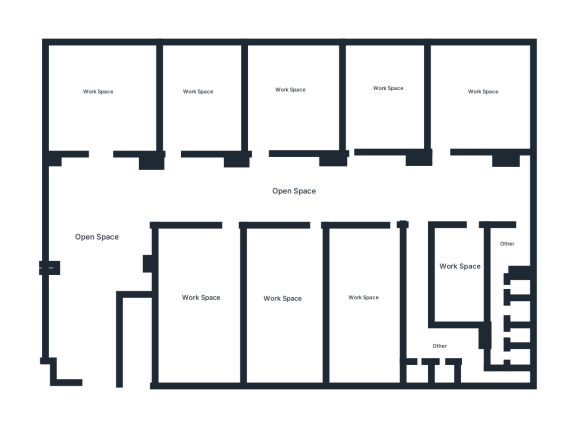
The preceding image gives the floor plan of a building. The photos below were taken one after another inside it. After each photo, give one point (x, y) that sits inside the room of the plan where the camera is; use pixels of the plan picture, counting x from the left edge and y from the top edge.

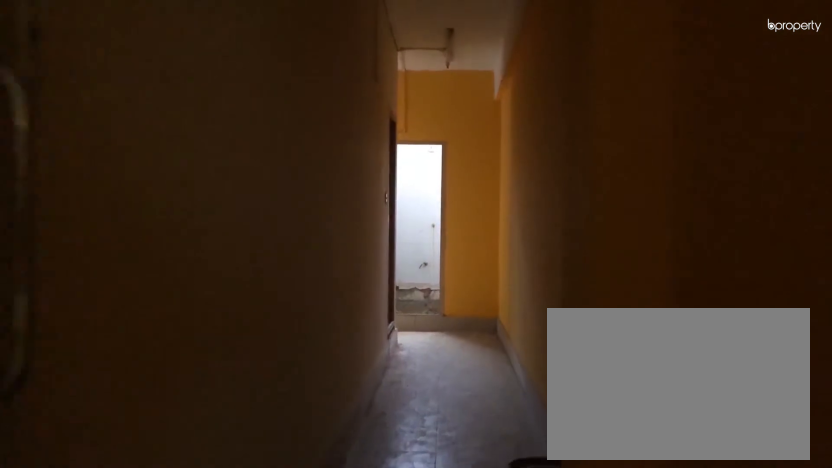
(417, 240)
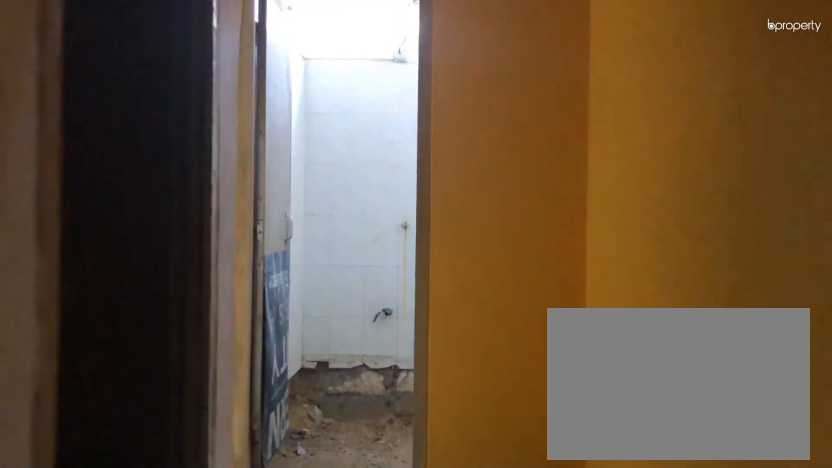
(416, 308)
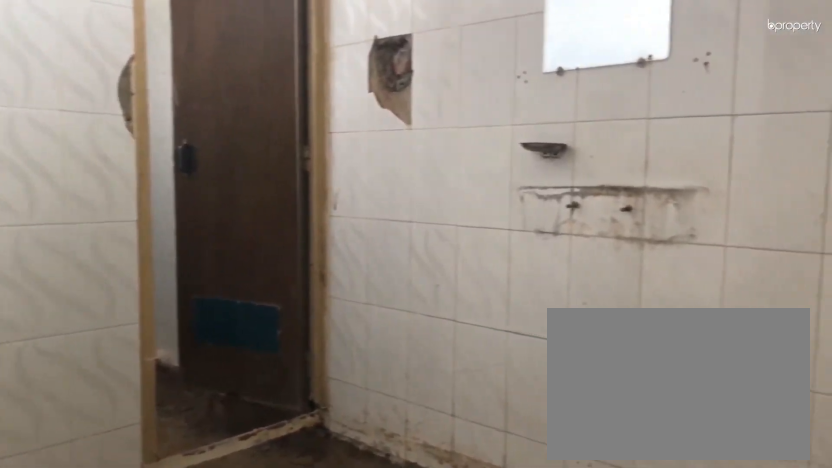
(470, 371)
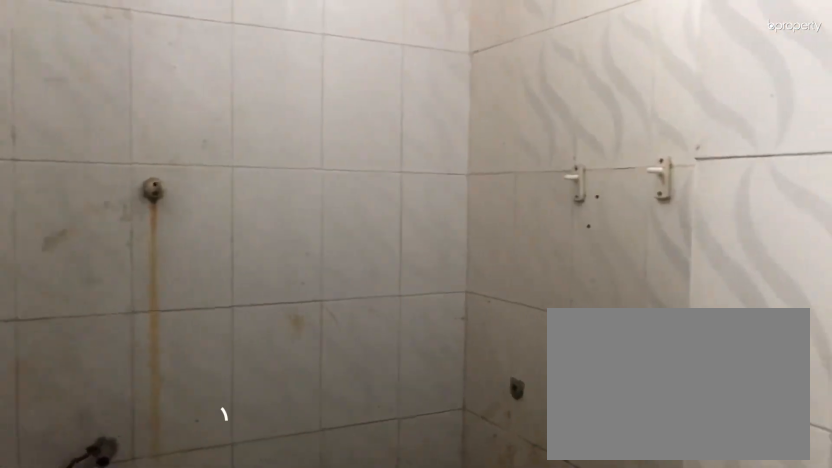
(446, 373)
